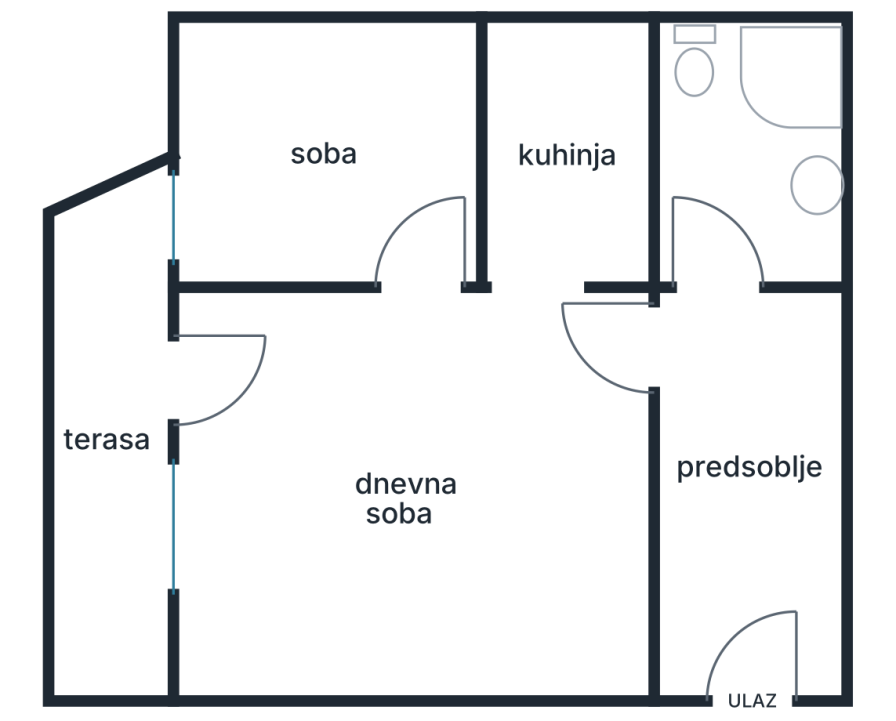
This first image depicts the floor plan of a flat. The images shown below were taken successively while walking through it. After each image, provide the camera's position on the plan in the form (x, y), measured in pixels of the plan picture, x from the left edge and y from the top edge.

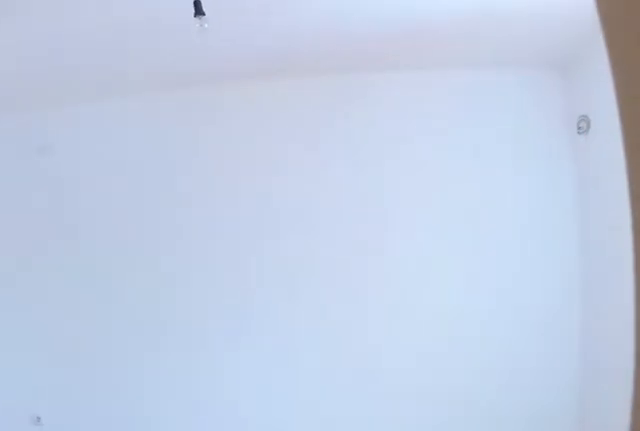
(419, 199)
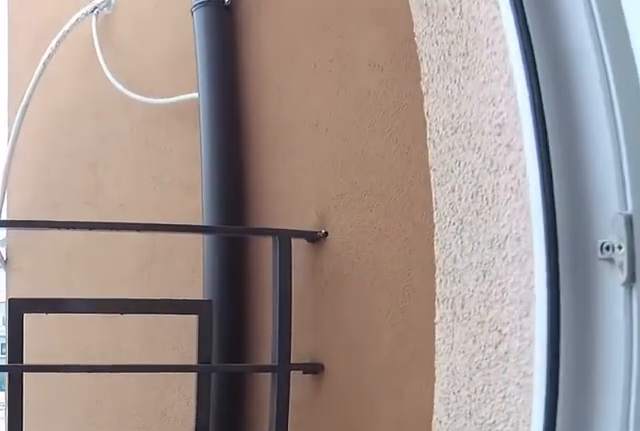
(233, 362)
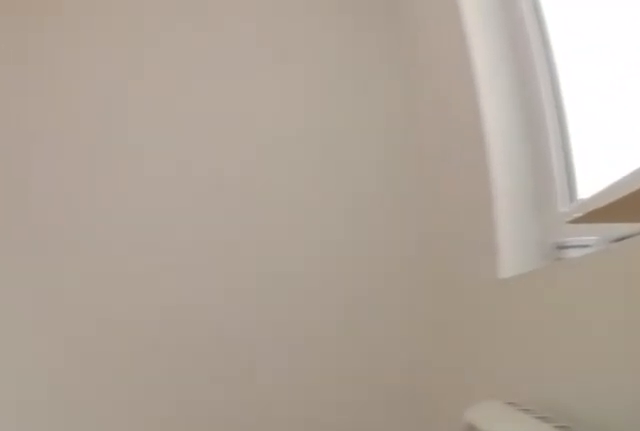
(195, 348)
